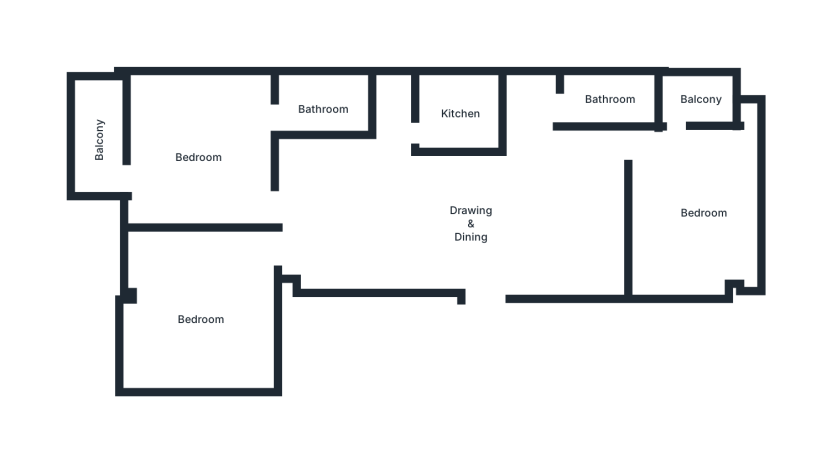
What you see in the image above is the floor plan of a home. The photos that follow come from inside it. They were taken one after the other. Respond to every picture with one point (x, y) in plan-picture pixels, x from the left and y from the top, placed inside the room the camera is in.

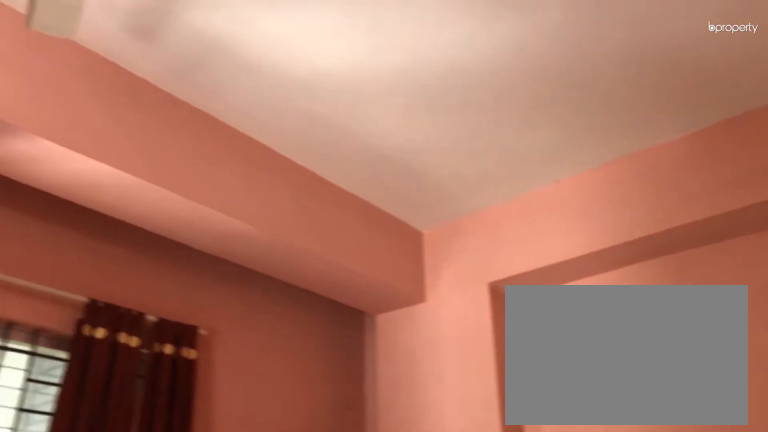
(708, 206)
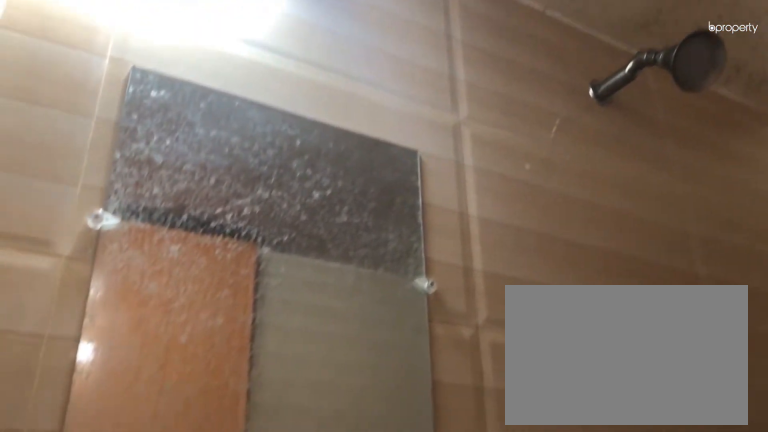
(606, 98)
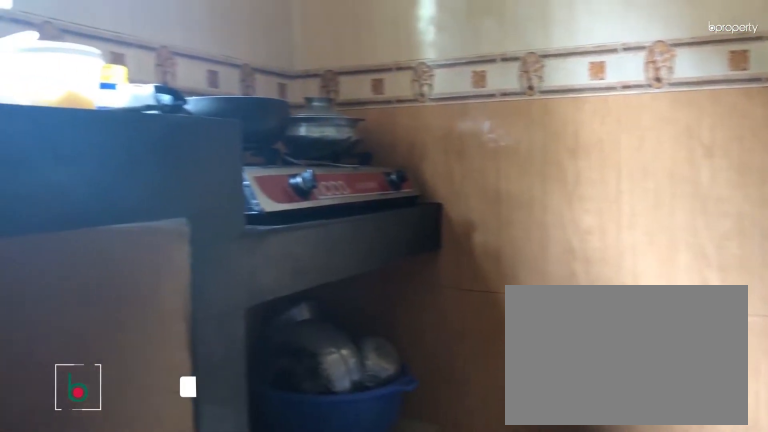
(456, 114)
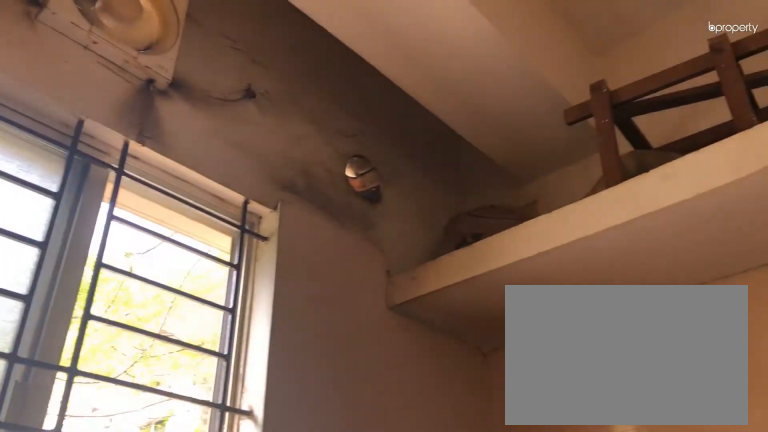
(455, 113)
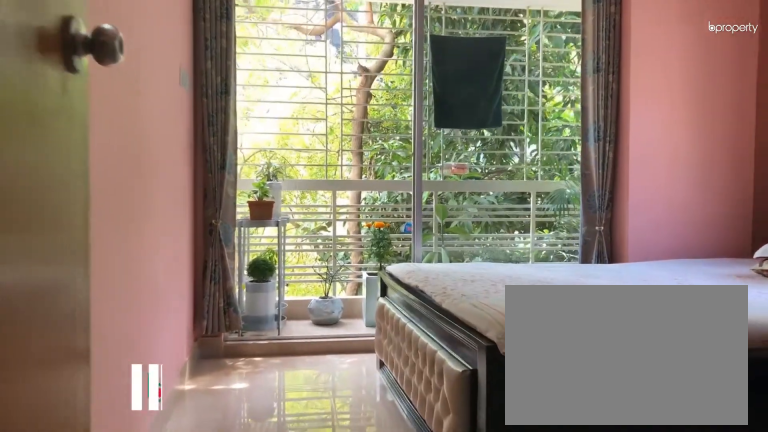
(197, 156)
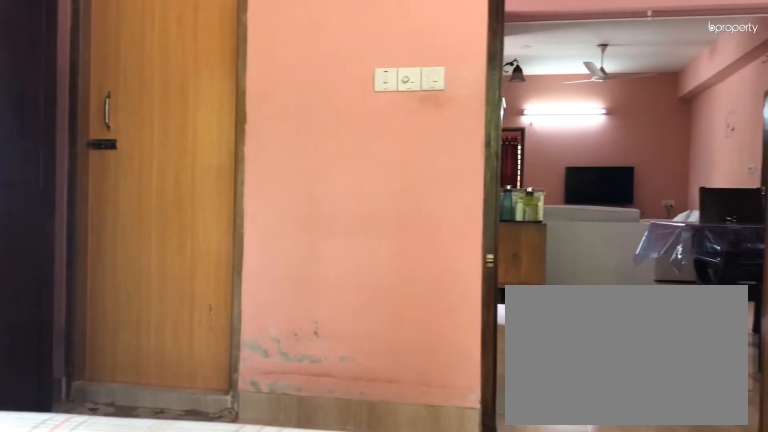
(197, 157)
